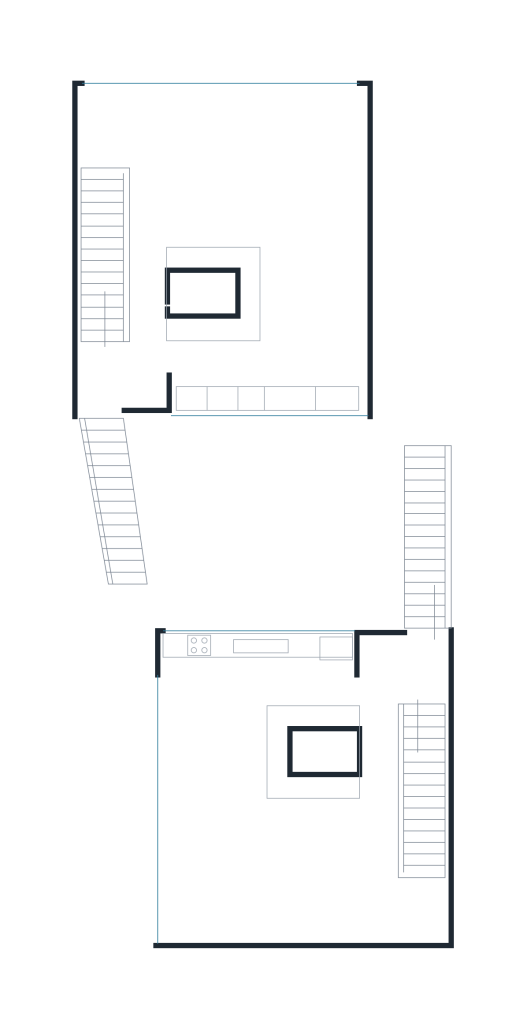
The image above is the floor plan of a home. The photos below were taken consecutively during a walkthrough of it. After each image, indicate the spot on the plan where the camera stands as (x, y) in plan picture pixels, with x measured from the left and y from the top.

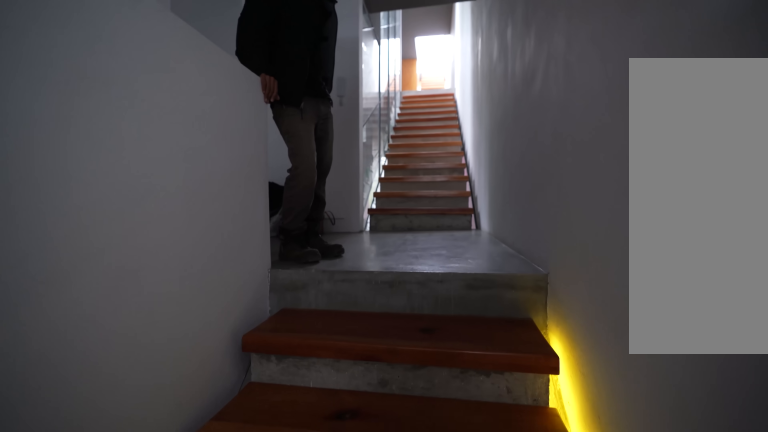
(424, 816)
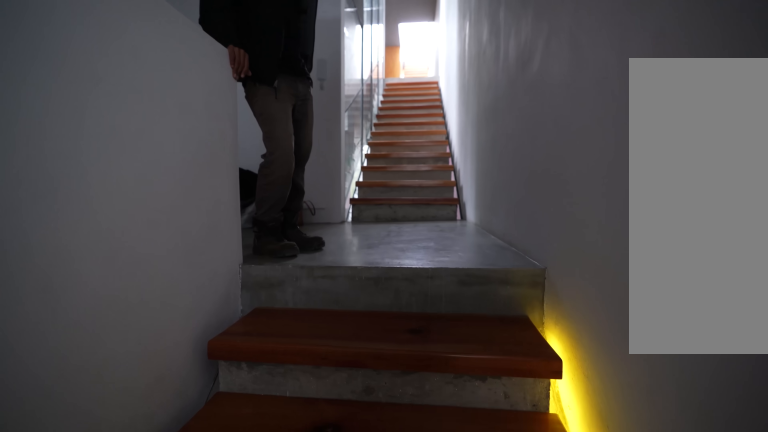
(422, 808)
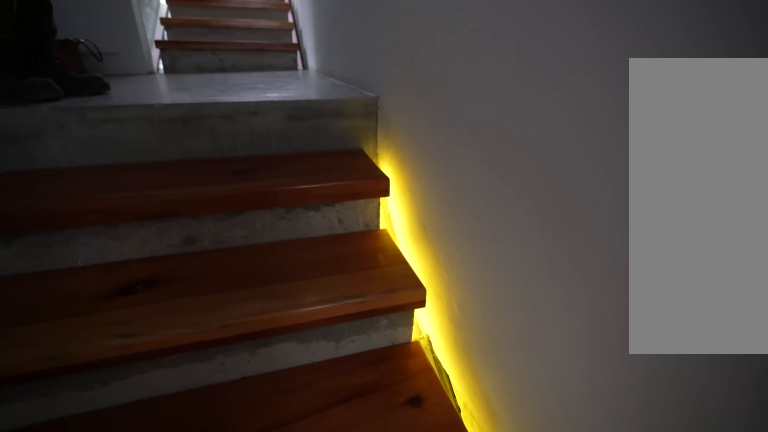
(423, 791)
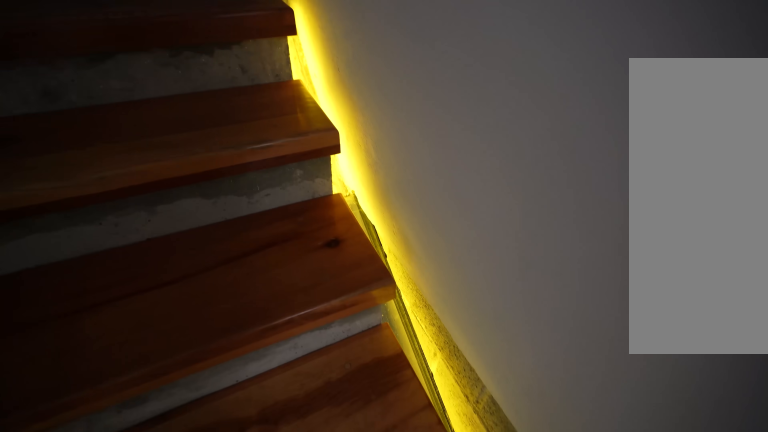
(426, 782)
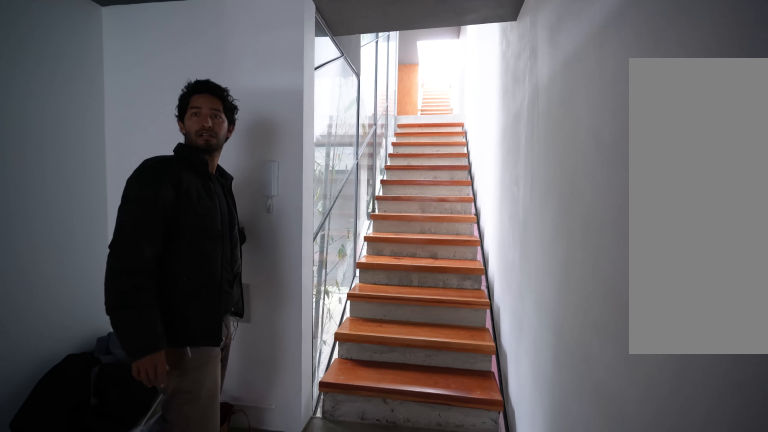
(425, 734)
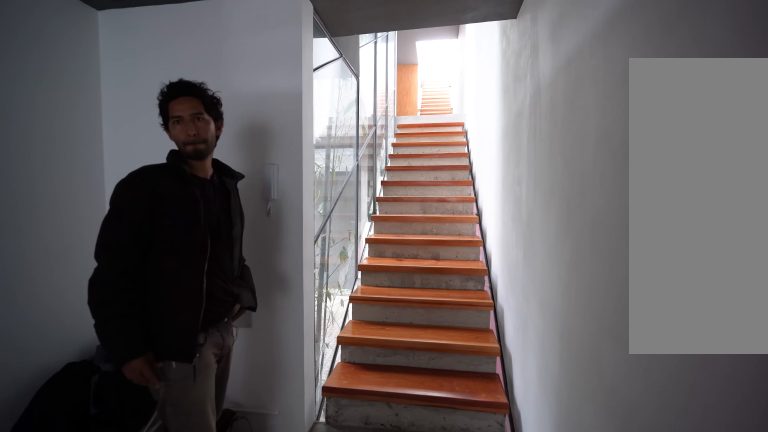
(431, 693)
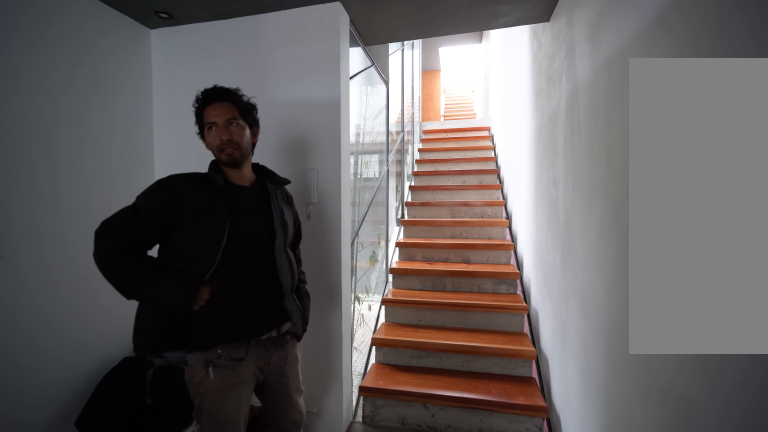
(428, 684)
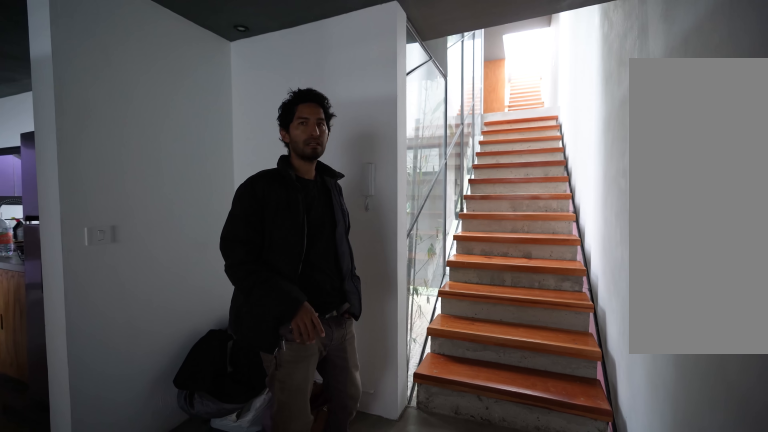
(427, 684)
